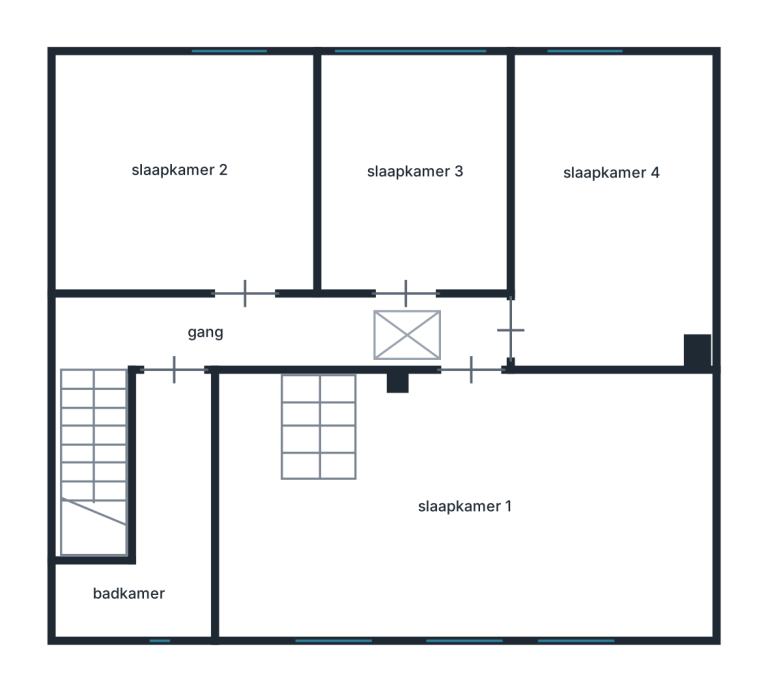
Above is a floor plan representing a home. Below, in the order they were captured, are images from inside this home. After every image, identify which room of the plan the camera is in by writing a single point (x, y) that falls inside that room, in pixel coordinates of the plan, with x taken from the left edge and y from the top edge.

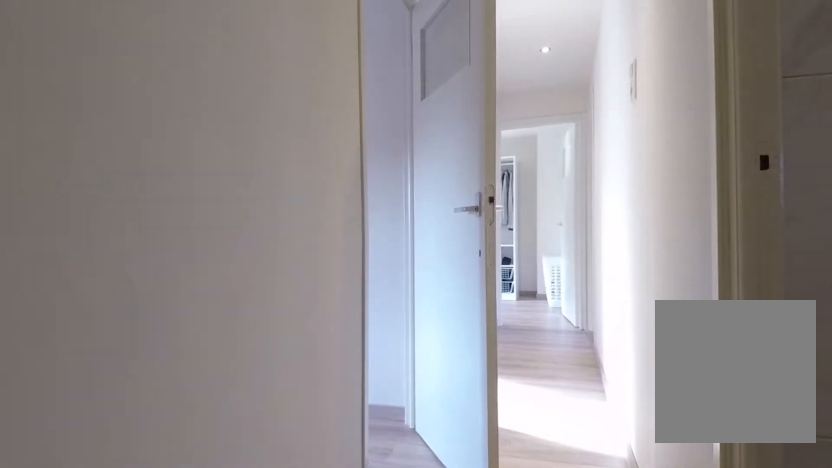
(209, 338)
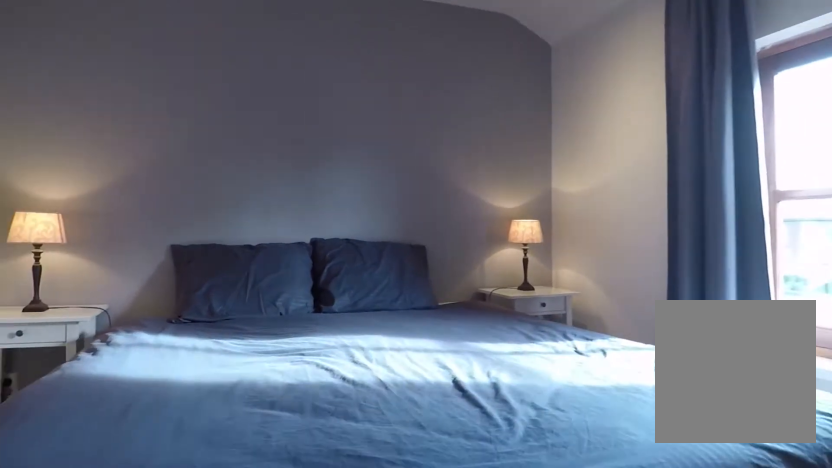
(186, 176)
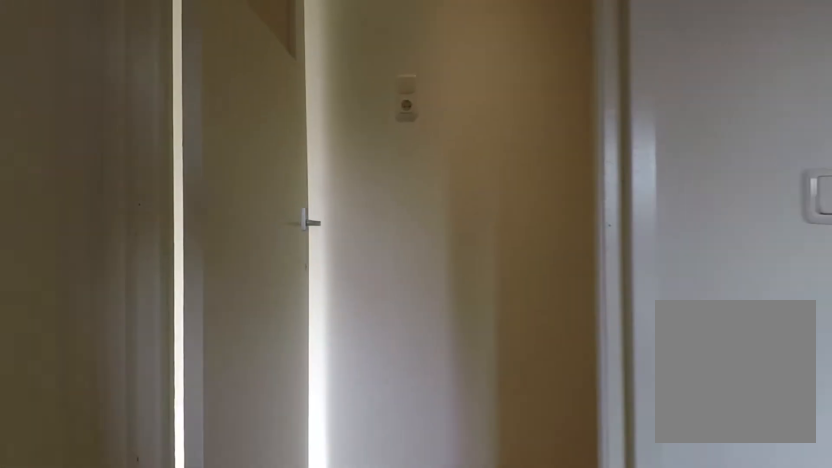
(186, 176)
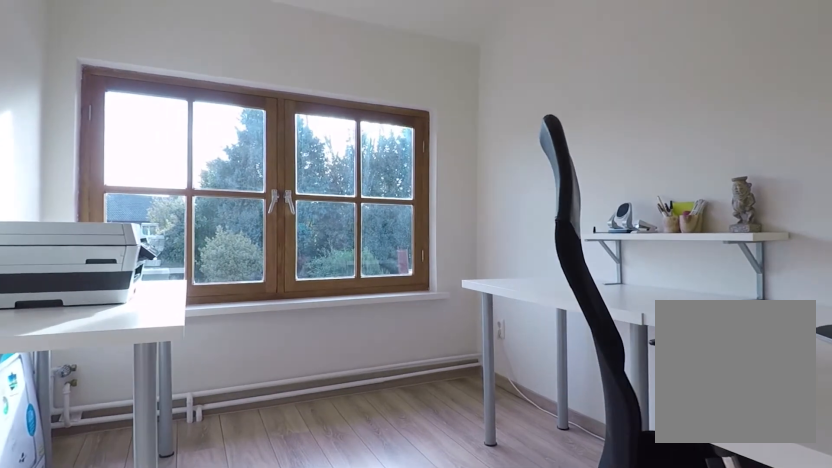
(410, 136)
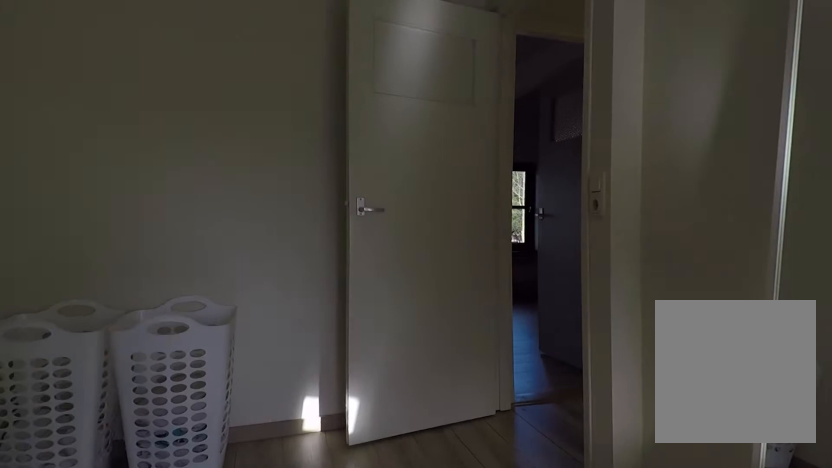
(617, 147)
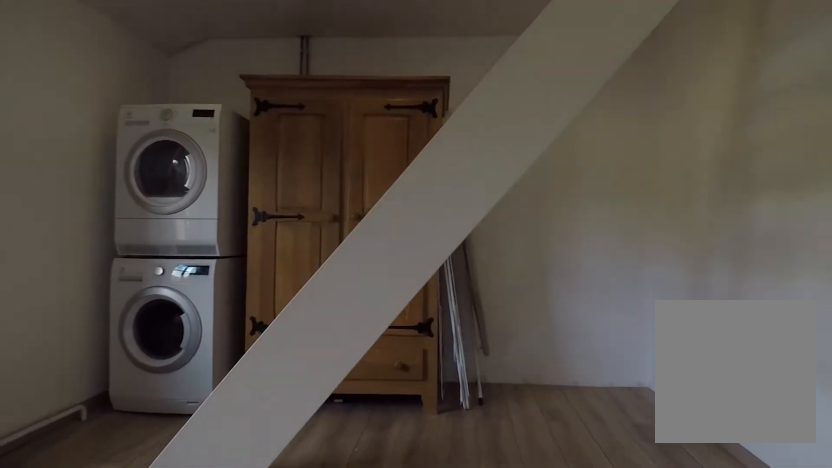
(264, 520)
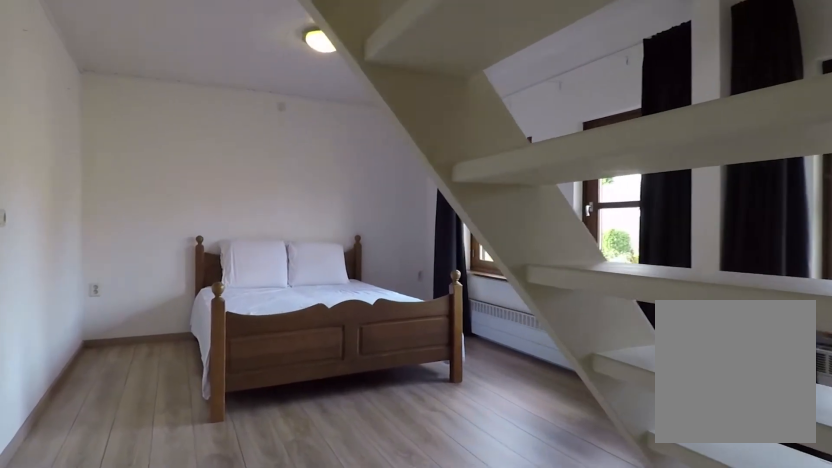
(264, 520)
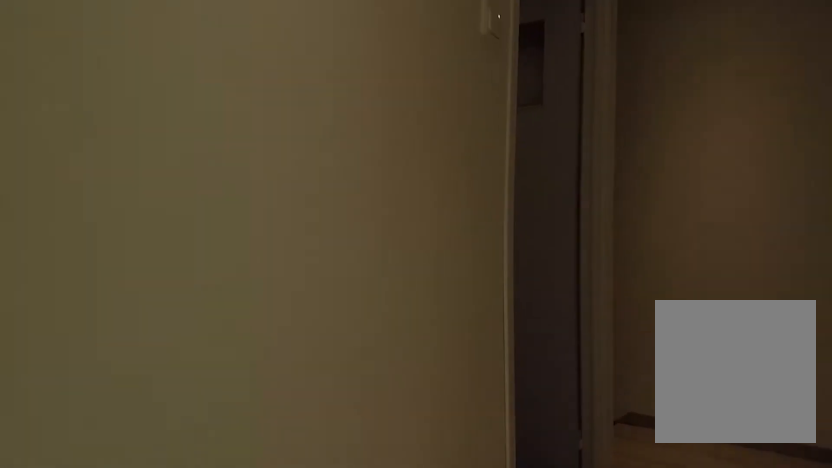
(196, 325)
